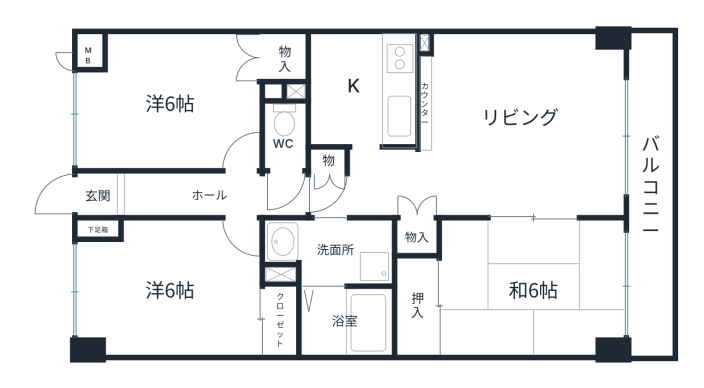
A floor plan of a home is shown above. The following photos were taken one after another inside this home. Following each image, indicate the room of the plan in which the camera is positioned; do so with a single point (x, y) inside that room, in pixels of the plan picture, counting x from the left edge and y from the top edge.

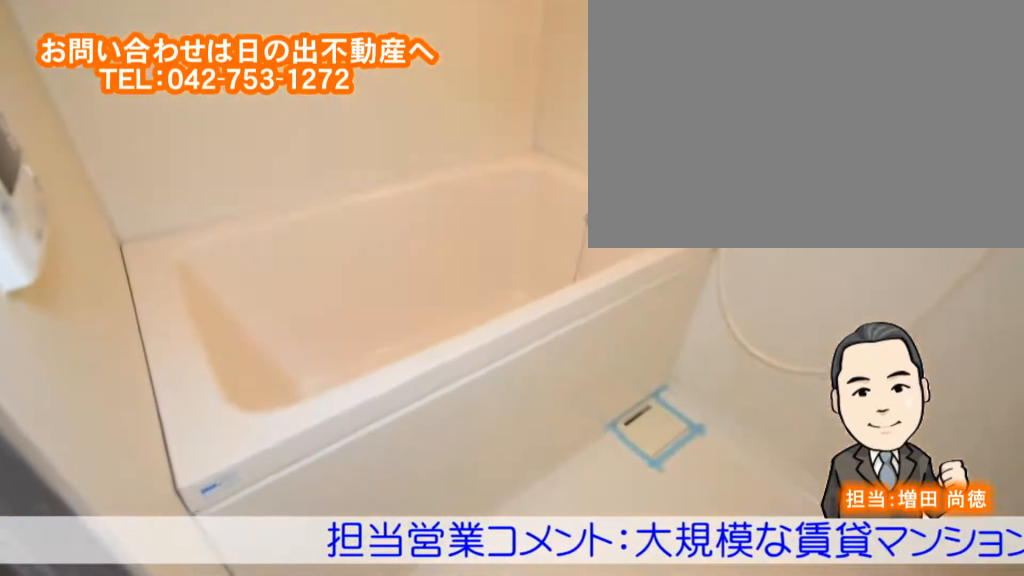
(346, 321)
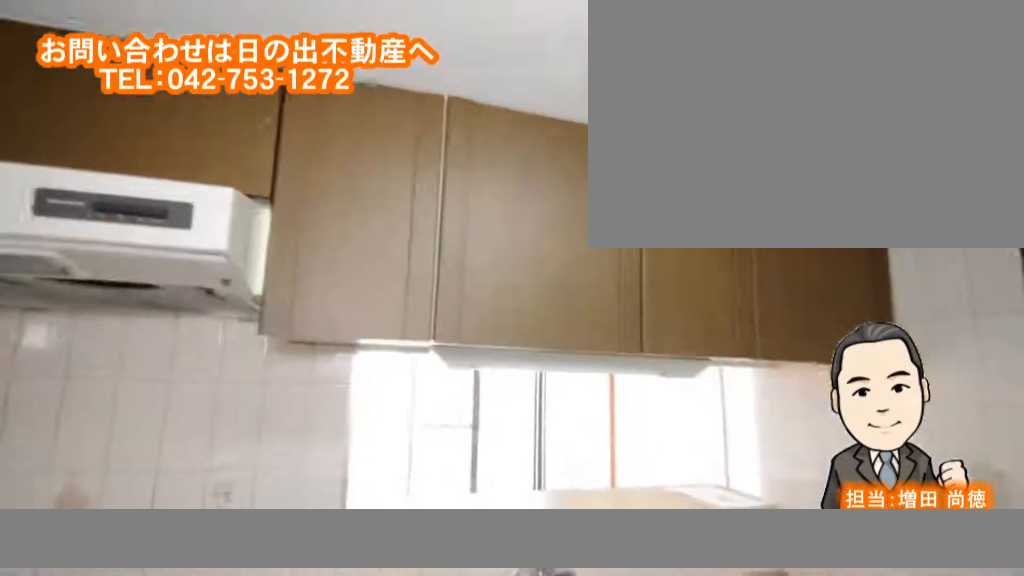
(349, 91)
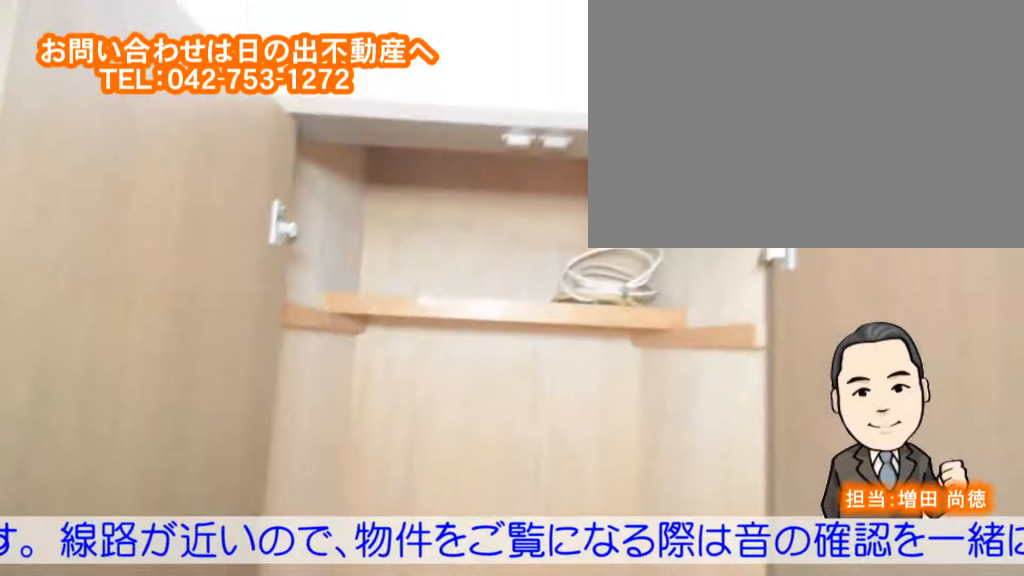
(514, 149)
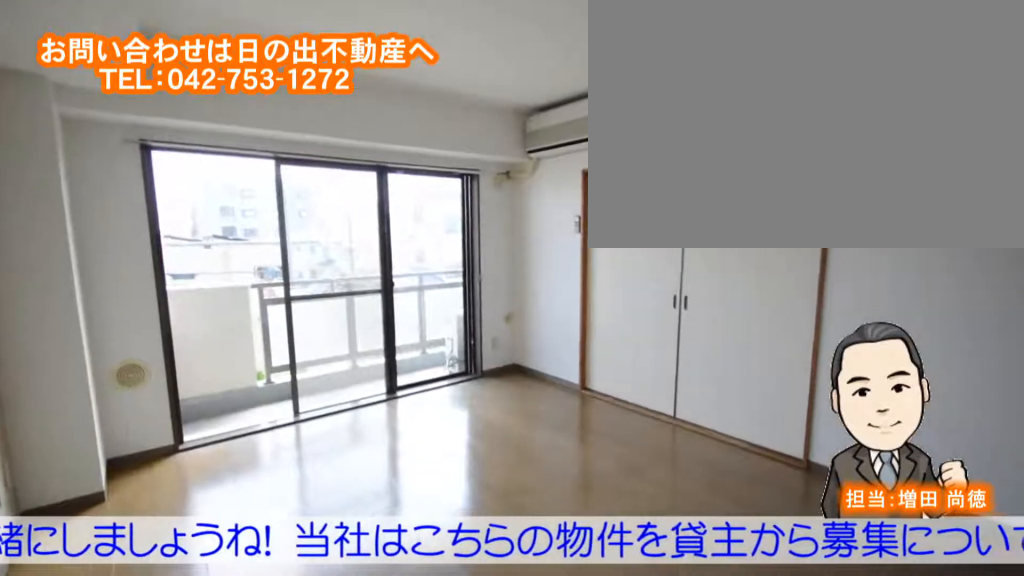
(514, 150)
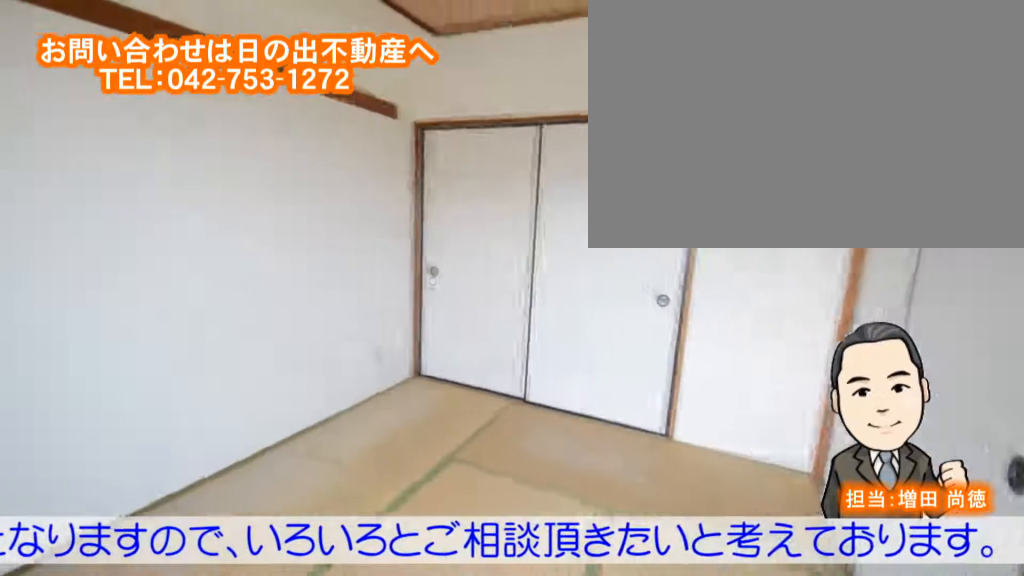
(486, 279)
